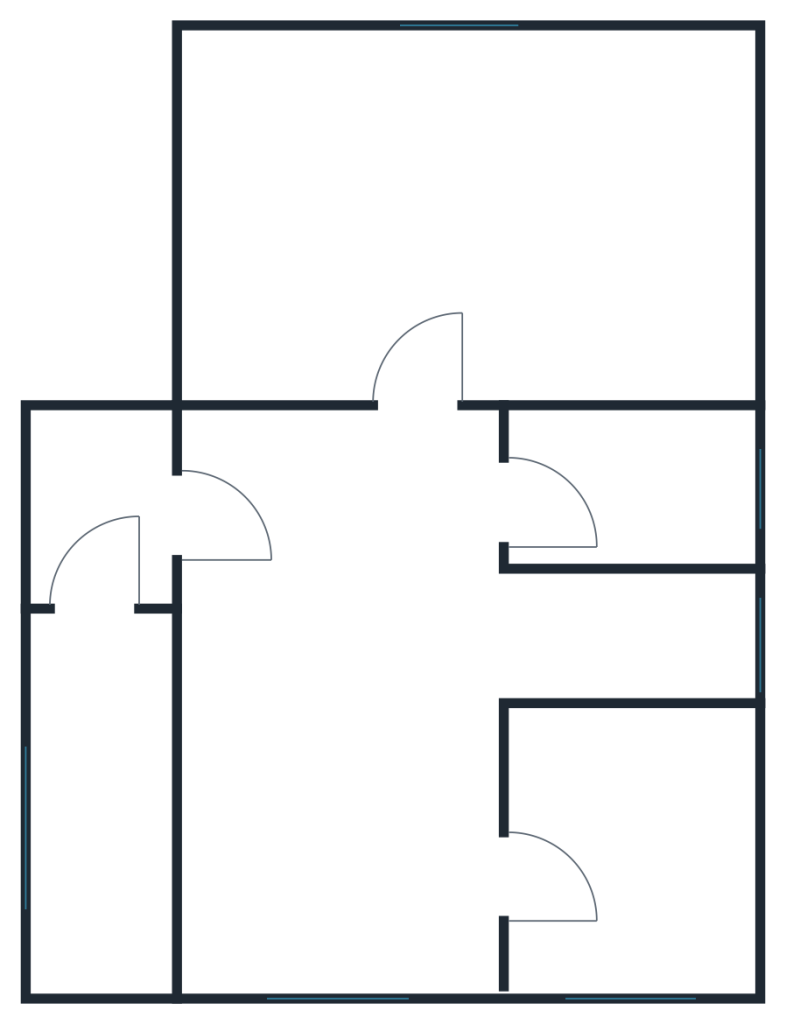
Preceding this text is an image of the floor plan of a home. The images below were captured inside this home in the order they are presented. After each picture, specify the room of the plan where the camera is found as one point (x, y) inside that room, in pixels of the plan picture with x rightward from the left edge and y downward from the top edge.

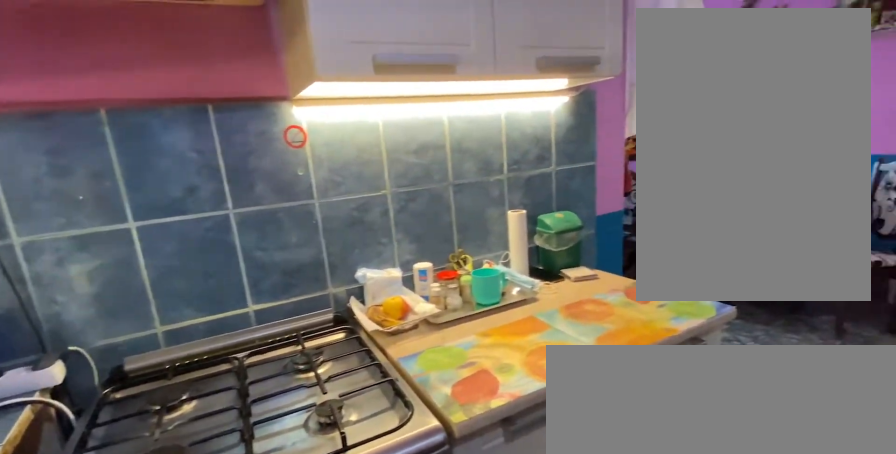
(628, 639)
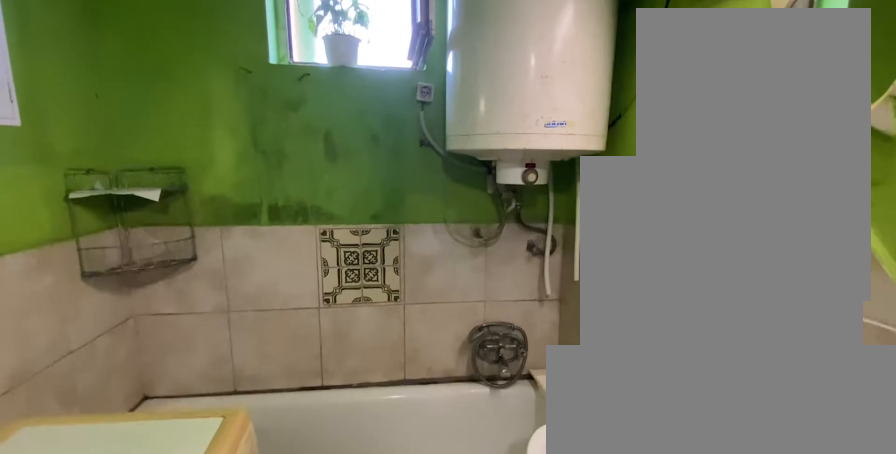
(628, 487)
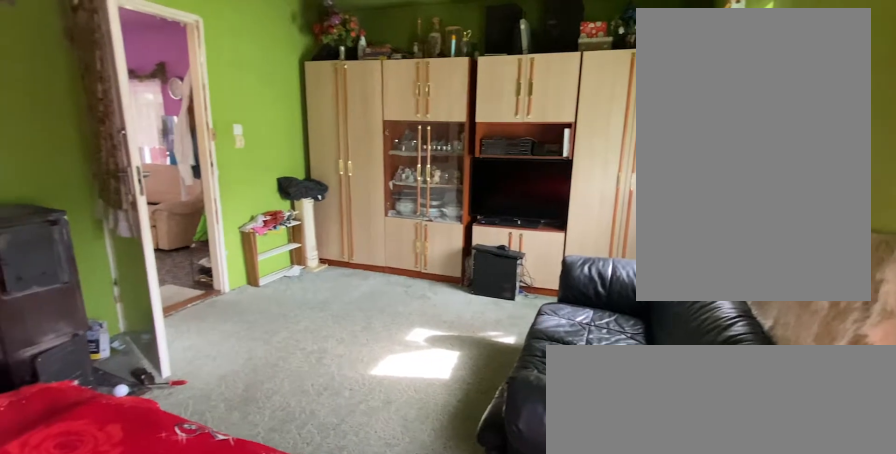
(467, 208)
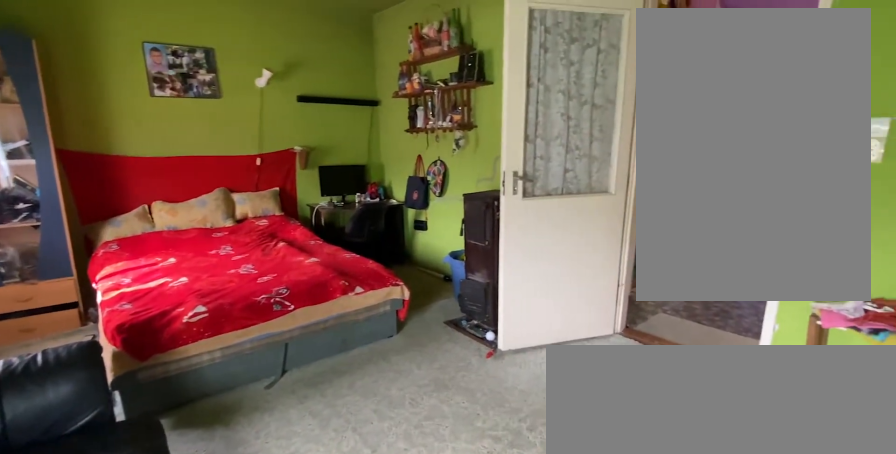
(466, 208)
